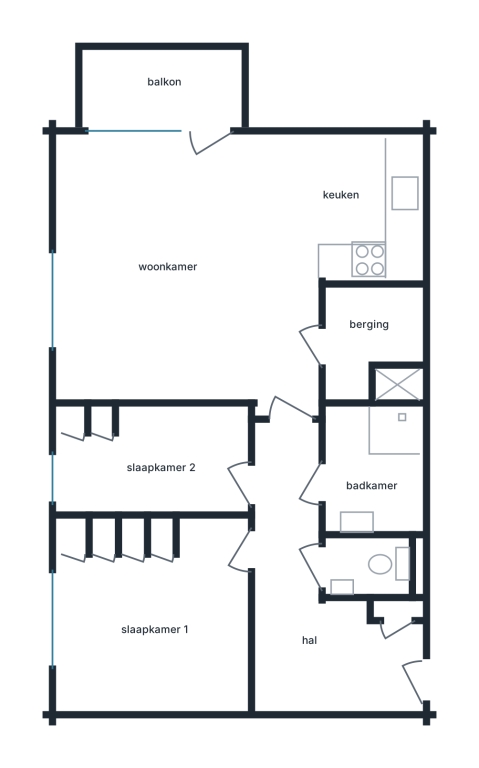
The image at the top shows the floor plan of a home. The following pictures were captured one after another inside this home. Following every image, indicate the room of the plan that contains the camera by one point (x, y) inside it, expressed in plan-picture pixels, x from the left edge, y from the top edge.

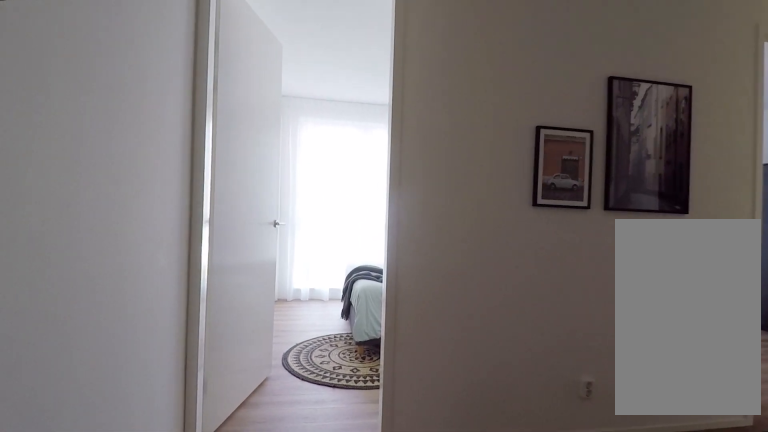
(314, 598)
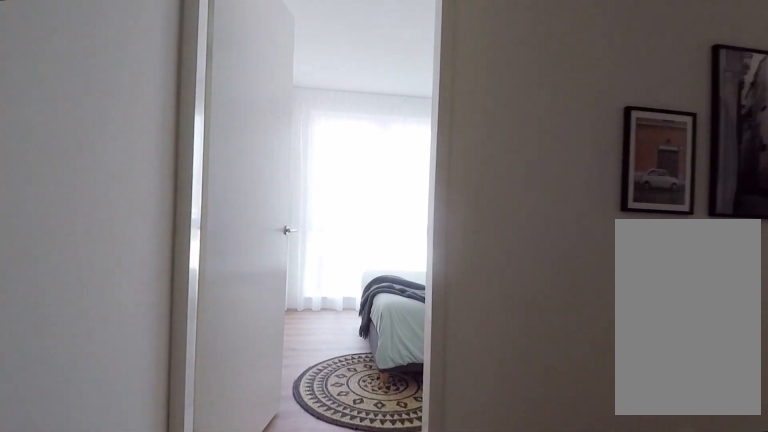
(314, 598)
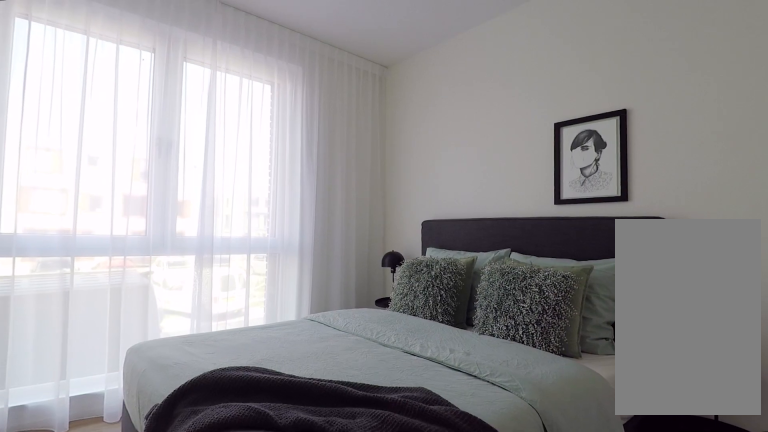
(162, 623)
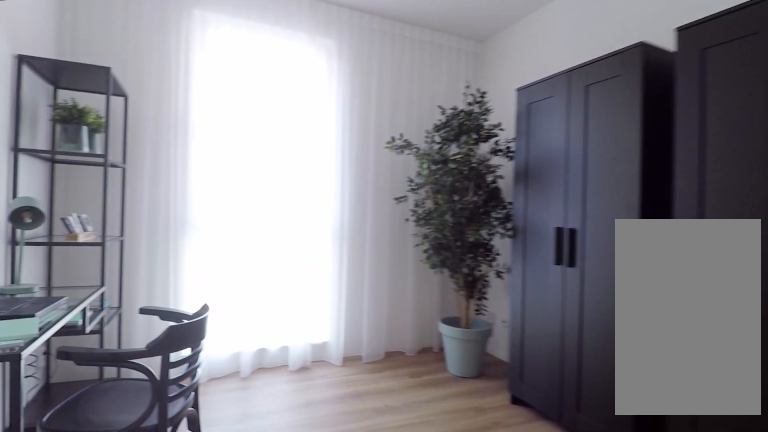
(160, 464)
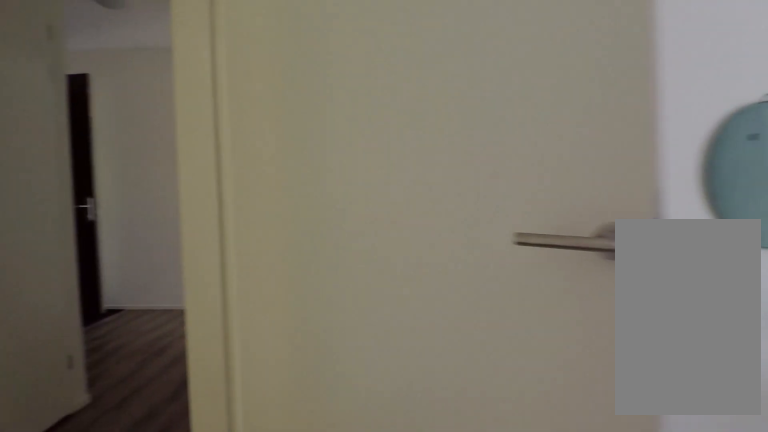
(160, 464)
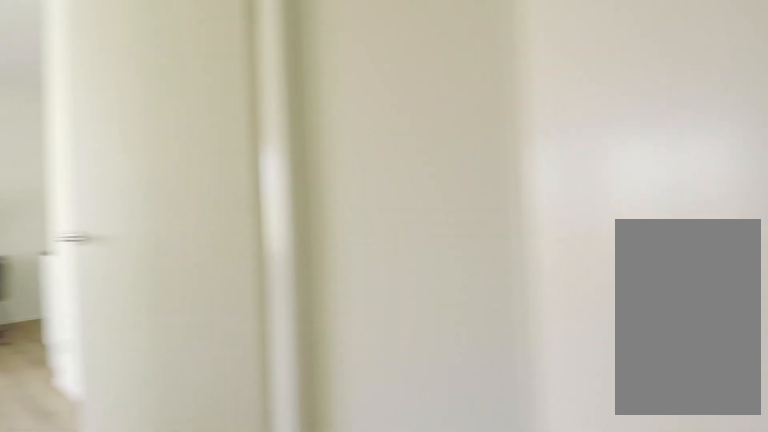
(314, 598)
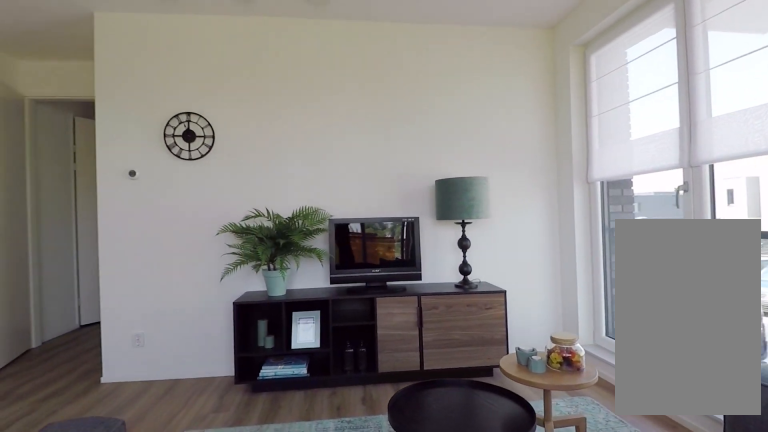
(221, 267)
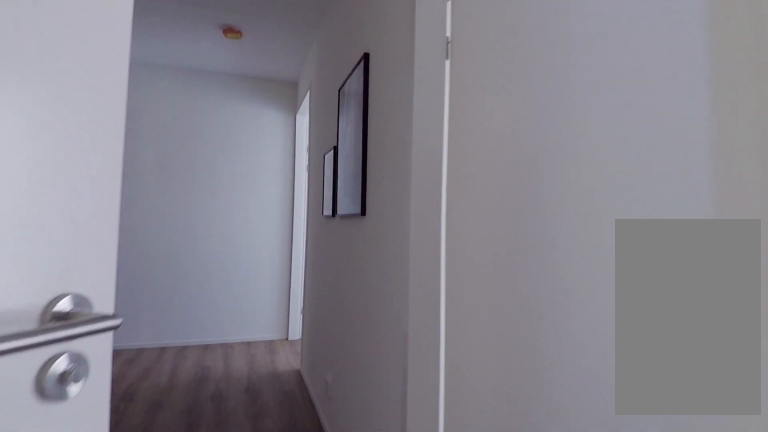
(314, 598)
